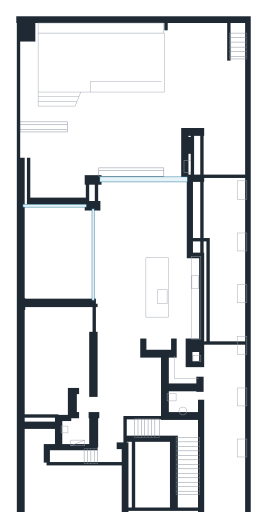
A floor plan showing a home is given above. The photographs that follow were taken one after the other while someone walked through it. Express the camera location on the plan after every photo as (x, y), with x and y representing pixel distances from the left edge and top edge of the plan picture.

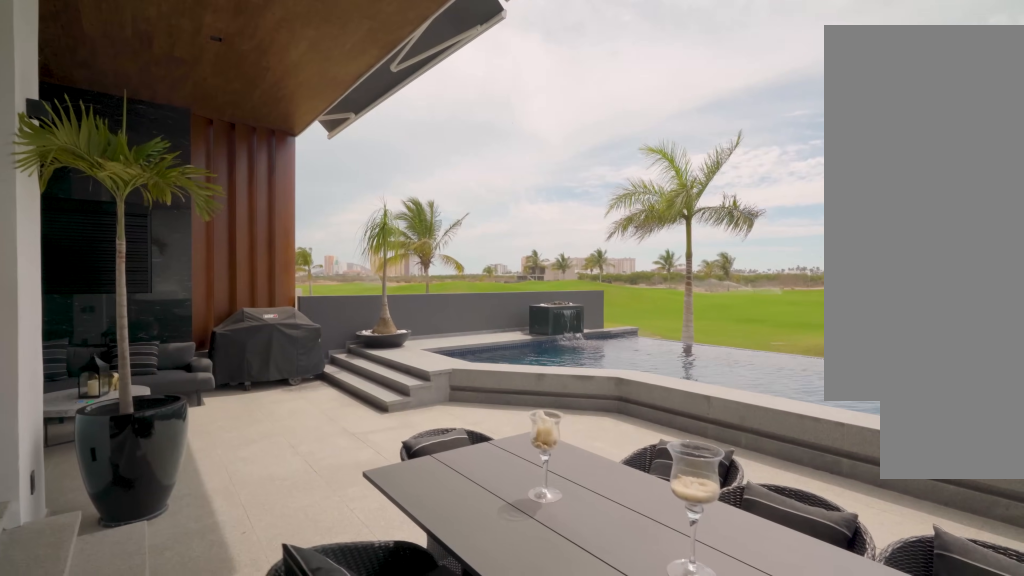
(167, 161)
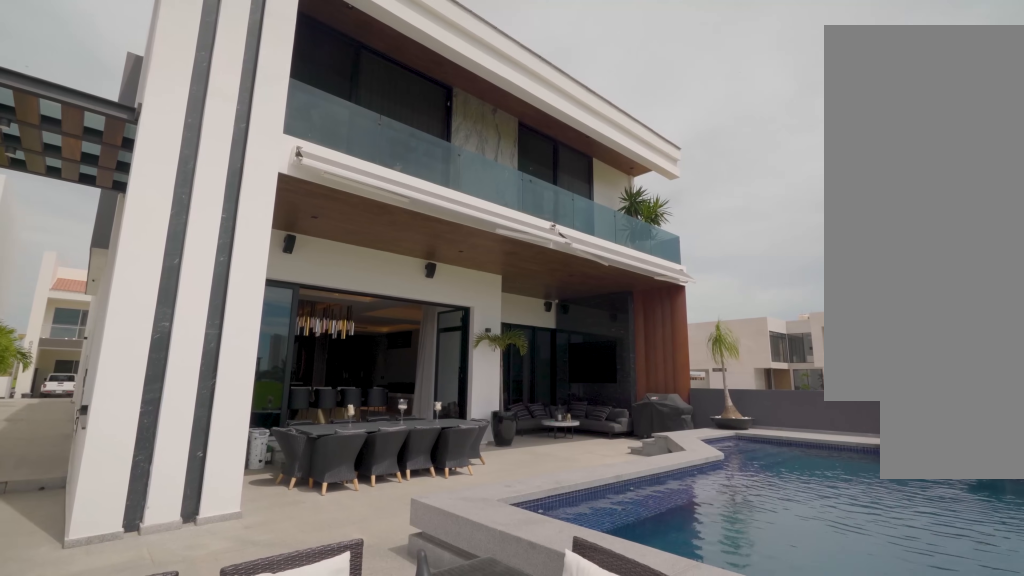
(211, 67)
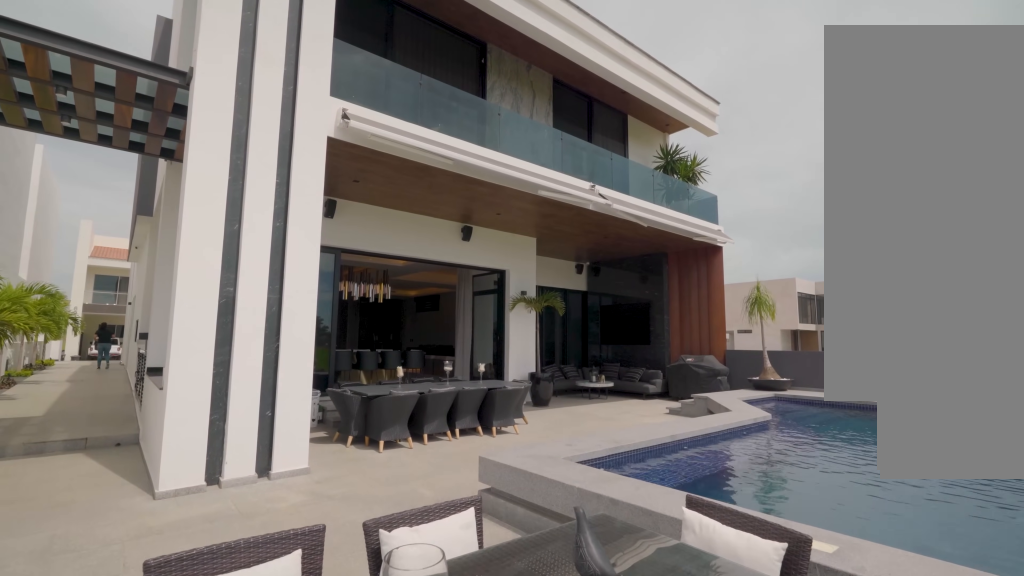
(211, 67)
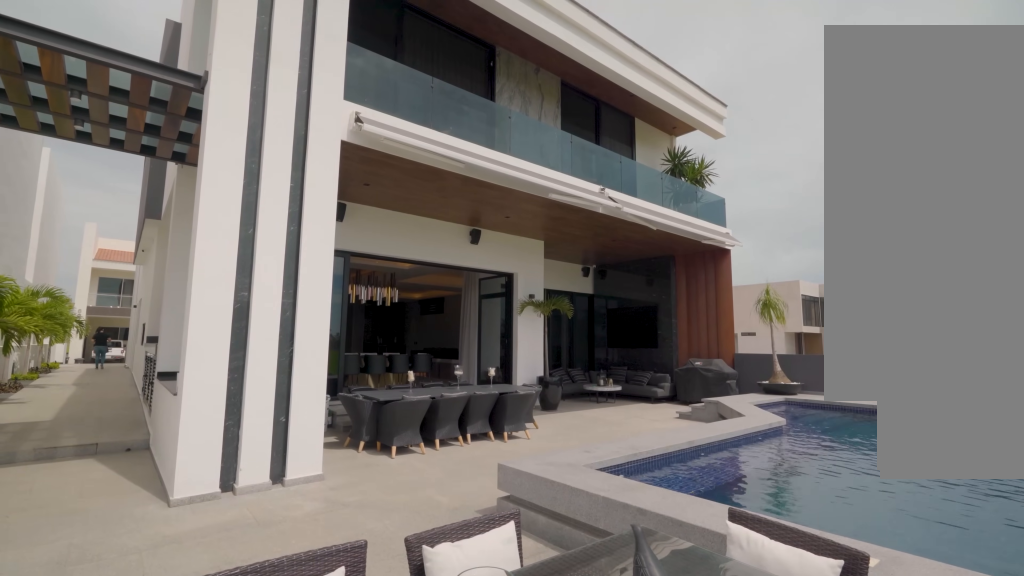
(211, 67)
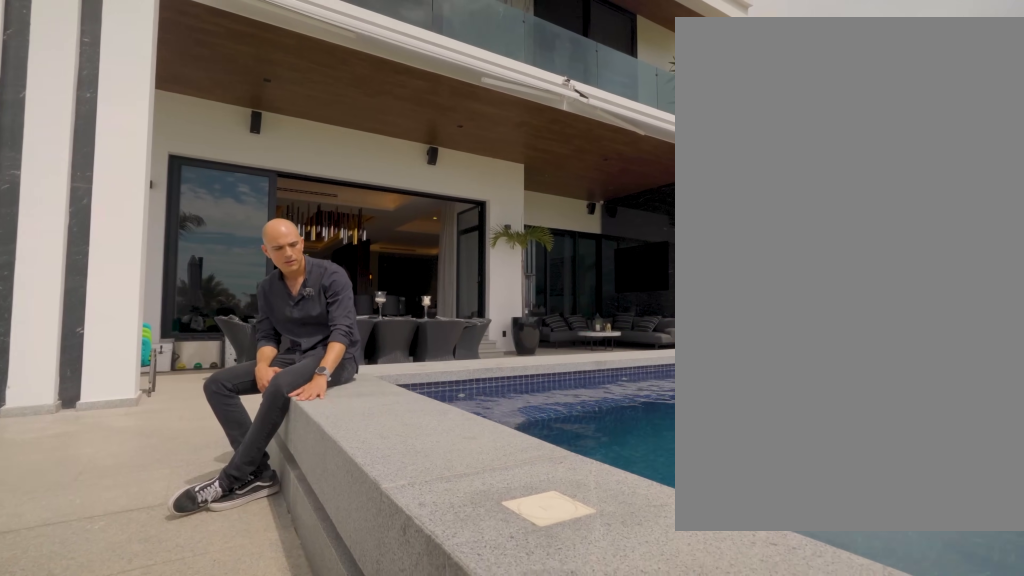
(184, 64)
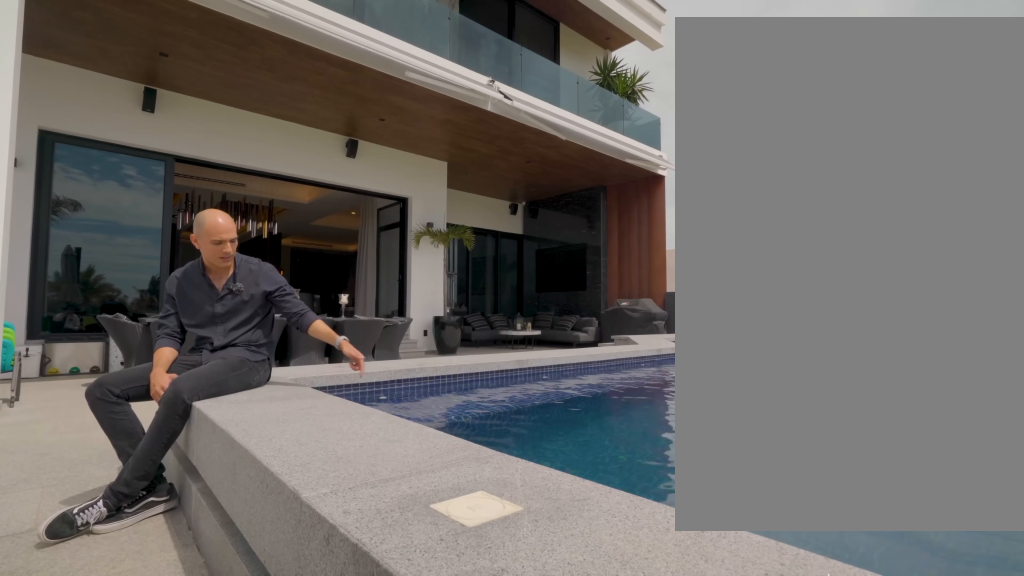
(184, 65)
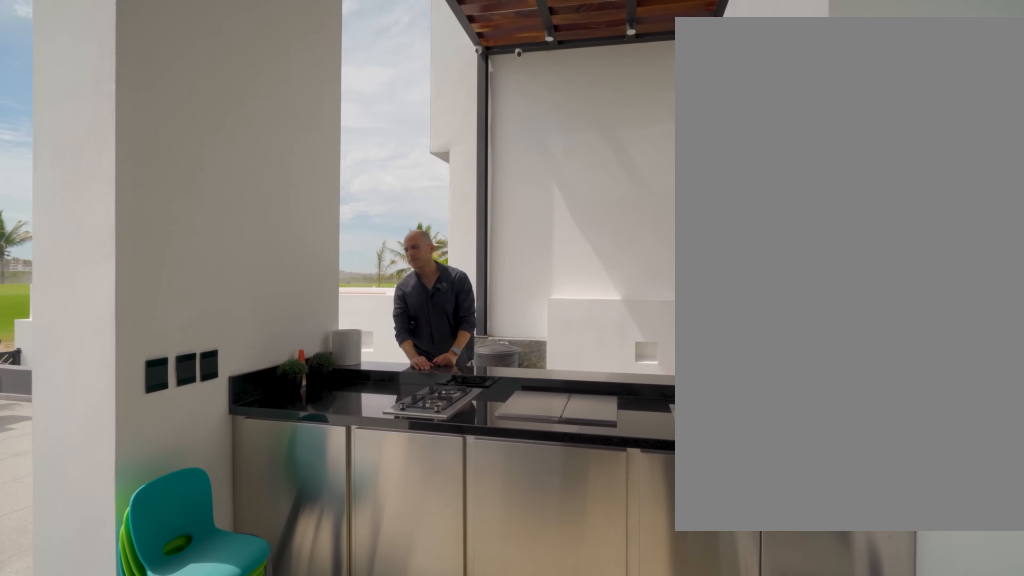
(167, 158)
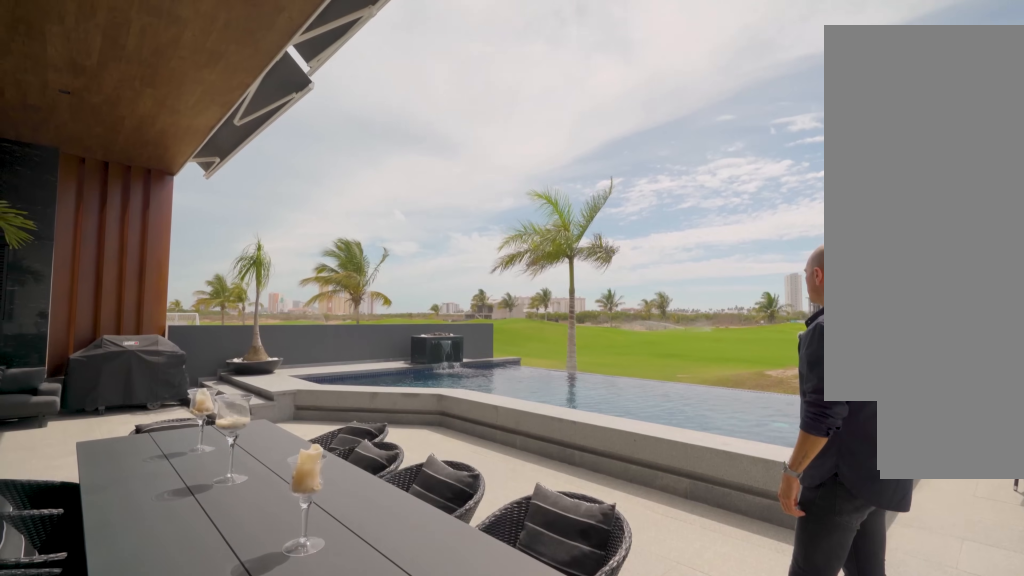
(168, 158)
